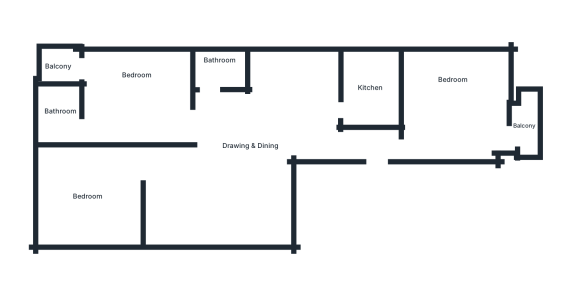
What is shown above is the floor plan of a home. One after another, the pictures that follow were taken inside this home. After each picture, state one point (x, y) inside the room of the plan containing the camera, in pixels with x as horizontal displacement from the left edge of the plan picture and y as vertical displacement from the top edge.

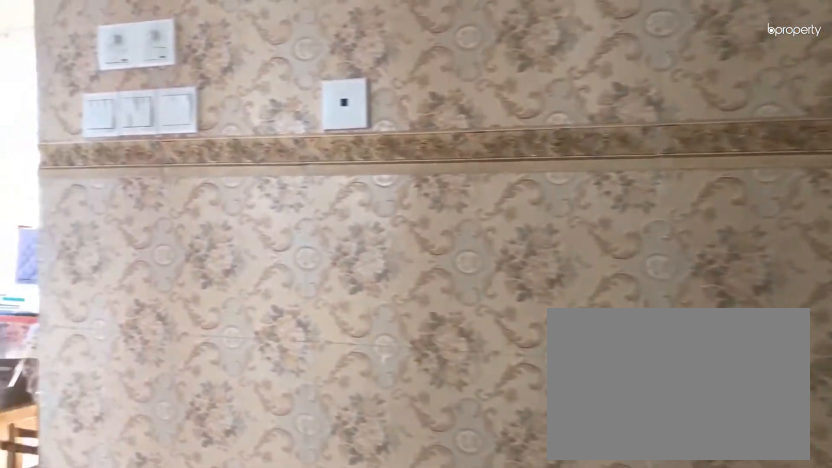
(337, 141)
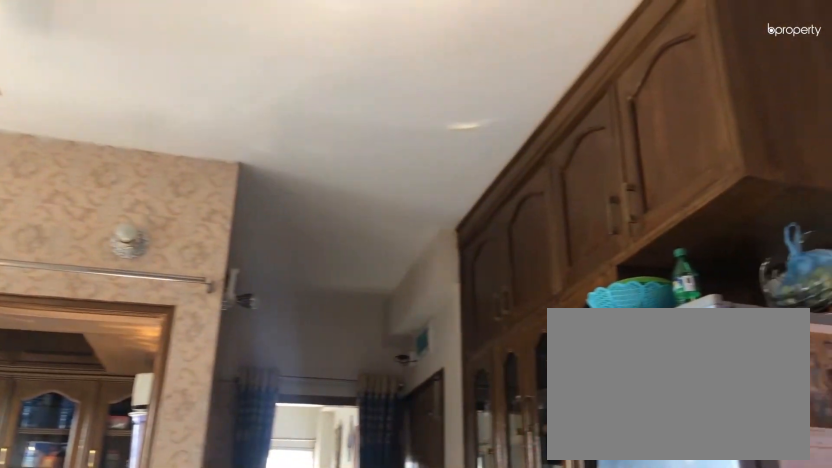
(256, 147)
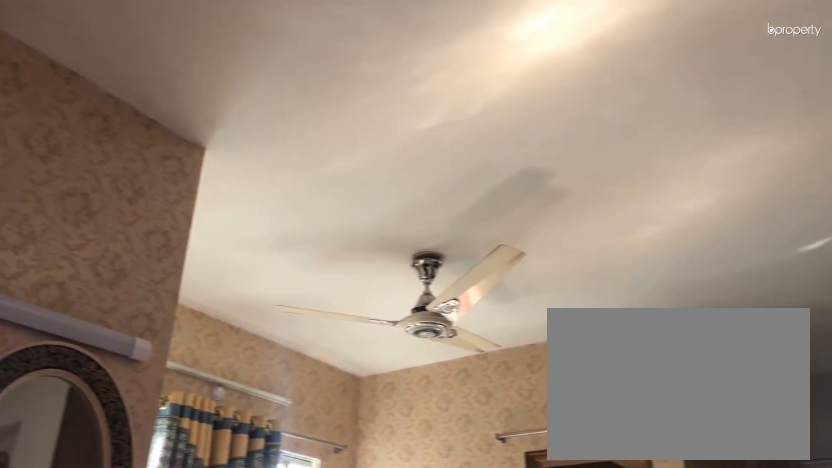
(256, 146)
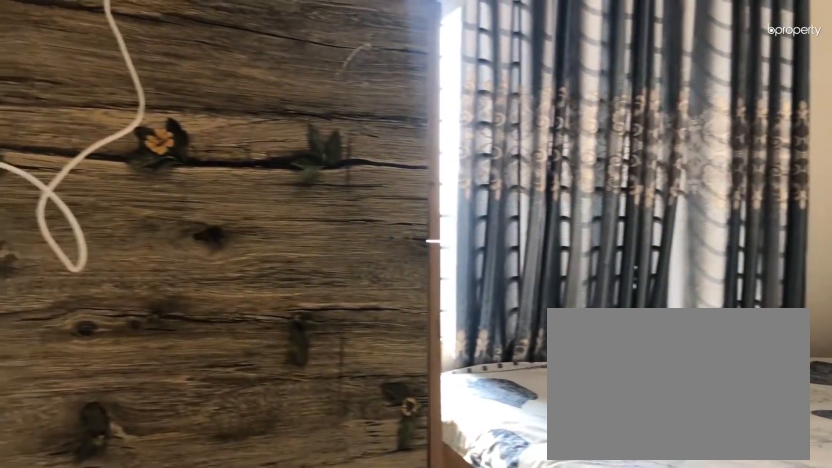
(454, 102)
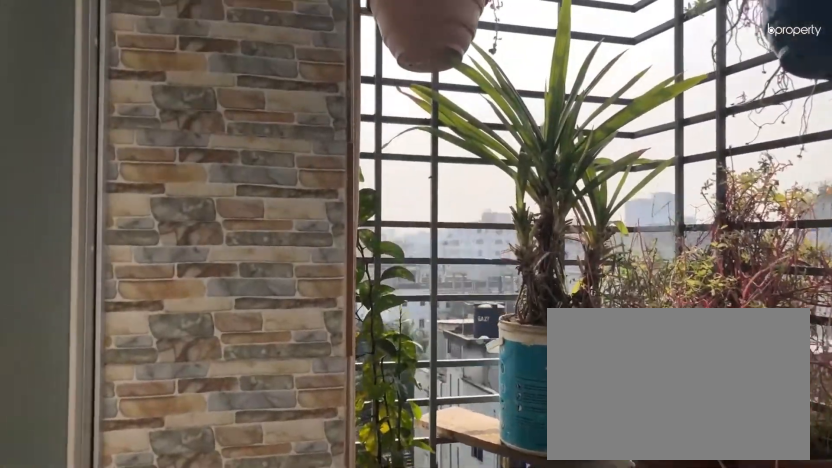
(524, 124)
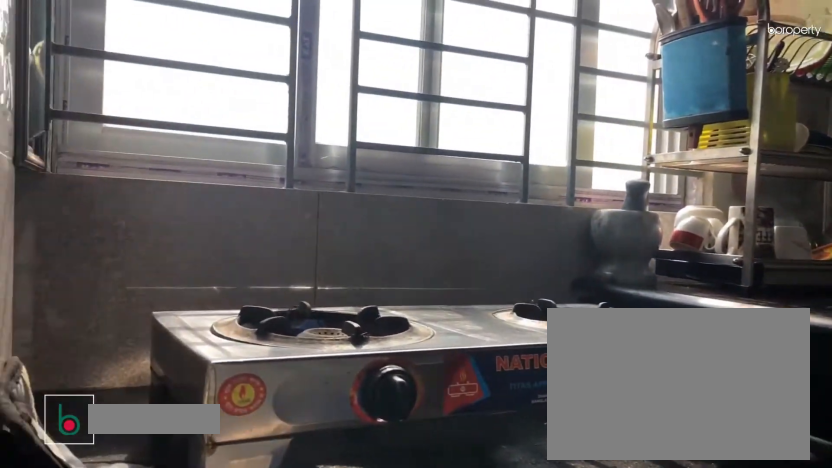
(372, 85)
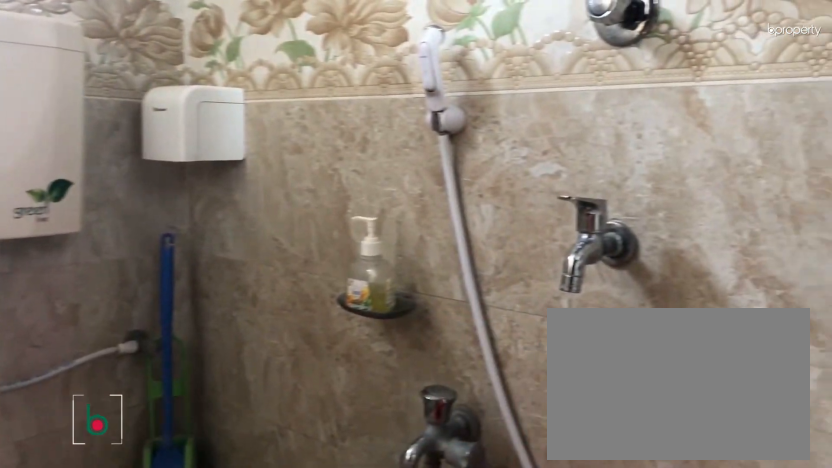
(218, 75)
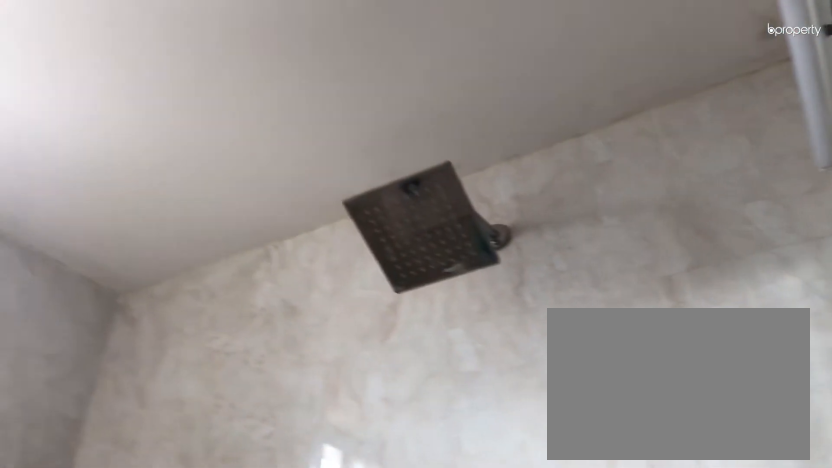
(218, 75)
